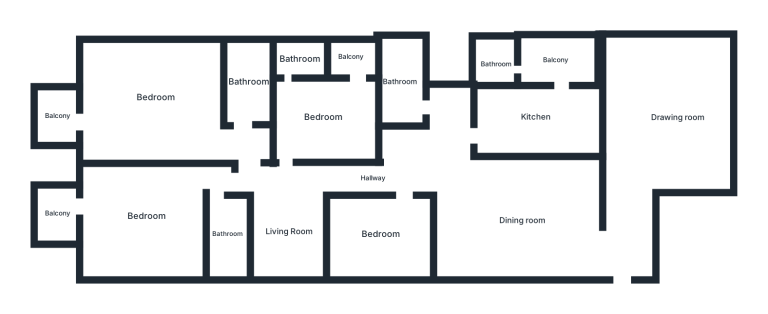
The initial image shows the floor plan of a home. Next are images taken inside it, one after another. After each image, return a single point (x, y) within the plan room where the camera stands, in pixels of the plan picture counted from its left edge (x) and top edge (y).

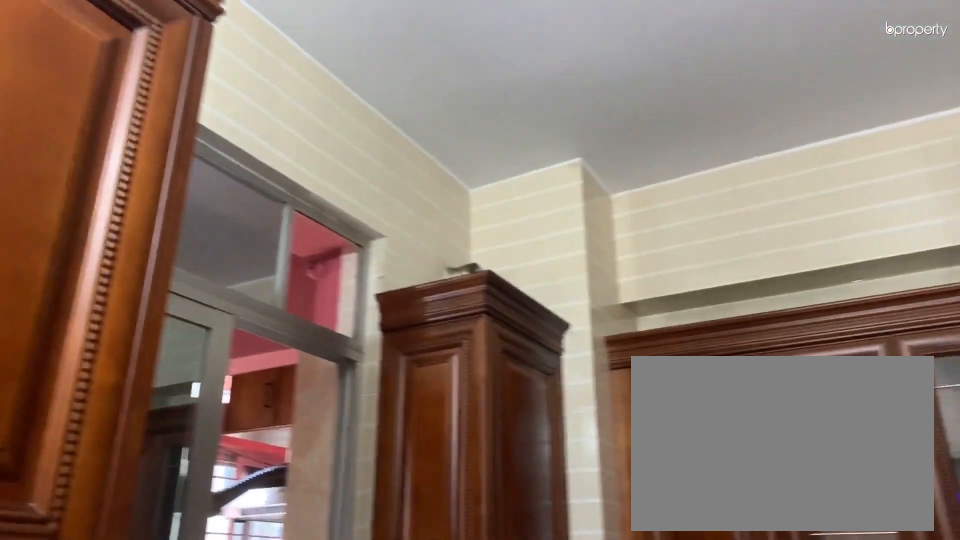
(533, 117)
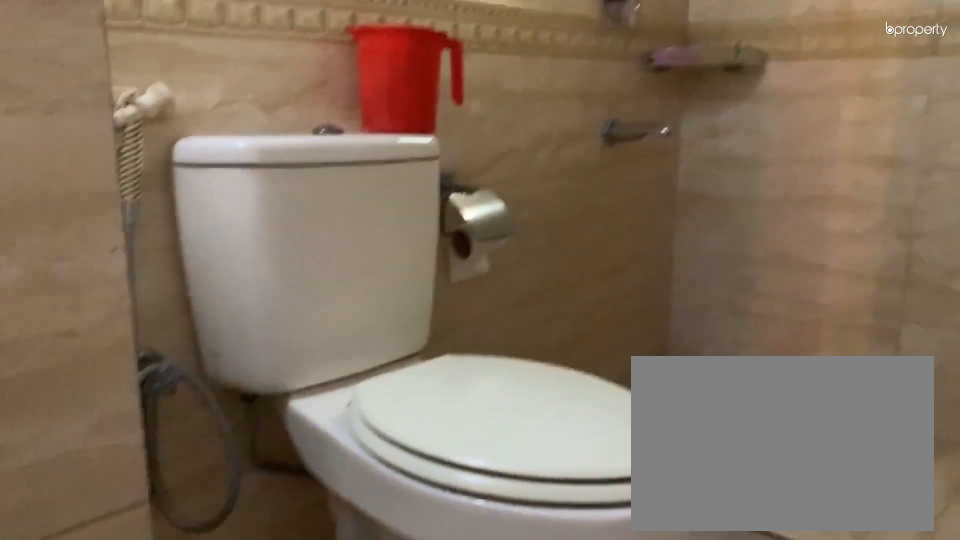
(401, 82)
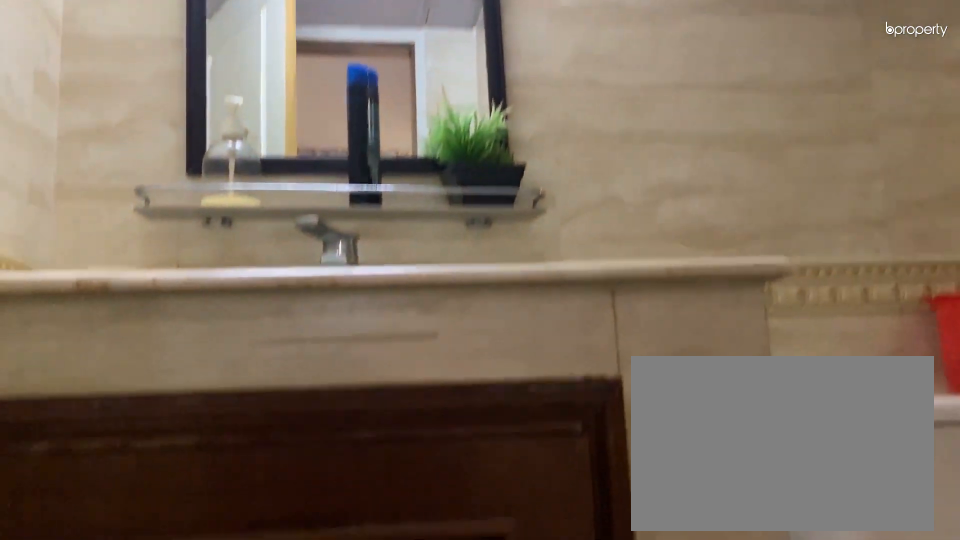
(401, 82)
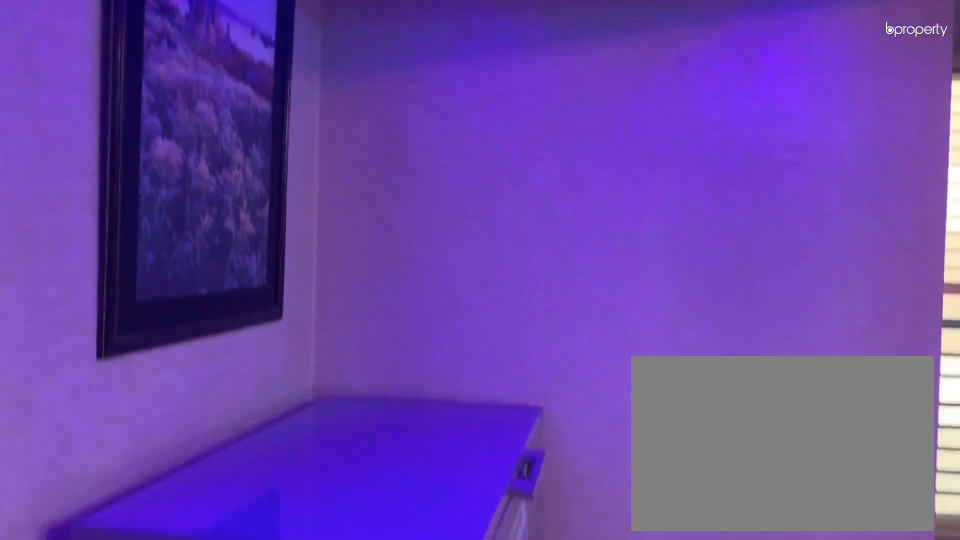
(373, 178)
